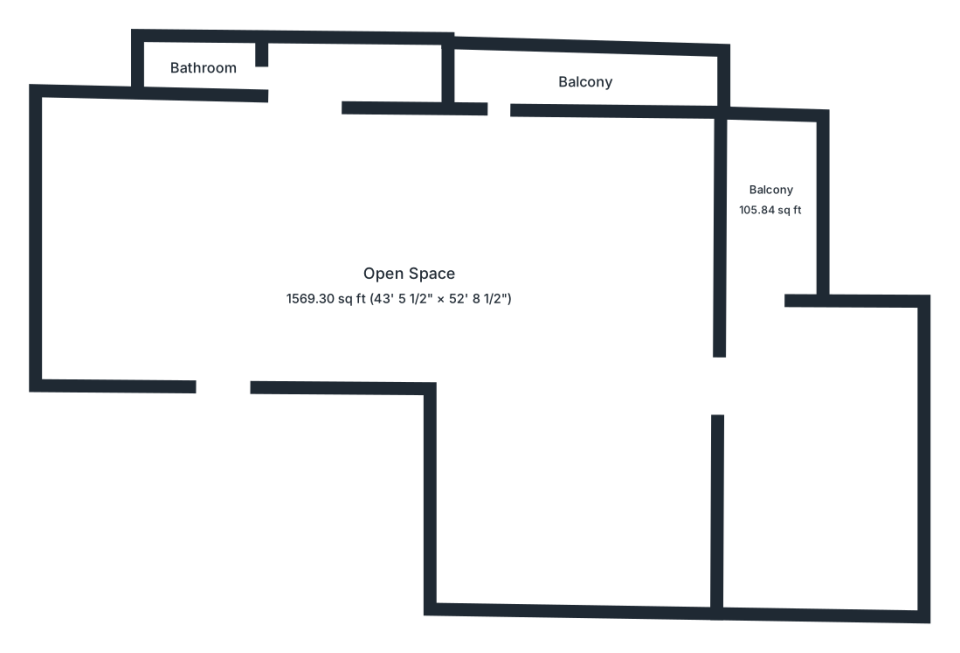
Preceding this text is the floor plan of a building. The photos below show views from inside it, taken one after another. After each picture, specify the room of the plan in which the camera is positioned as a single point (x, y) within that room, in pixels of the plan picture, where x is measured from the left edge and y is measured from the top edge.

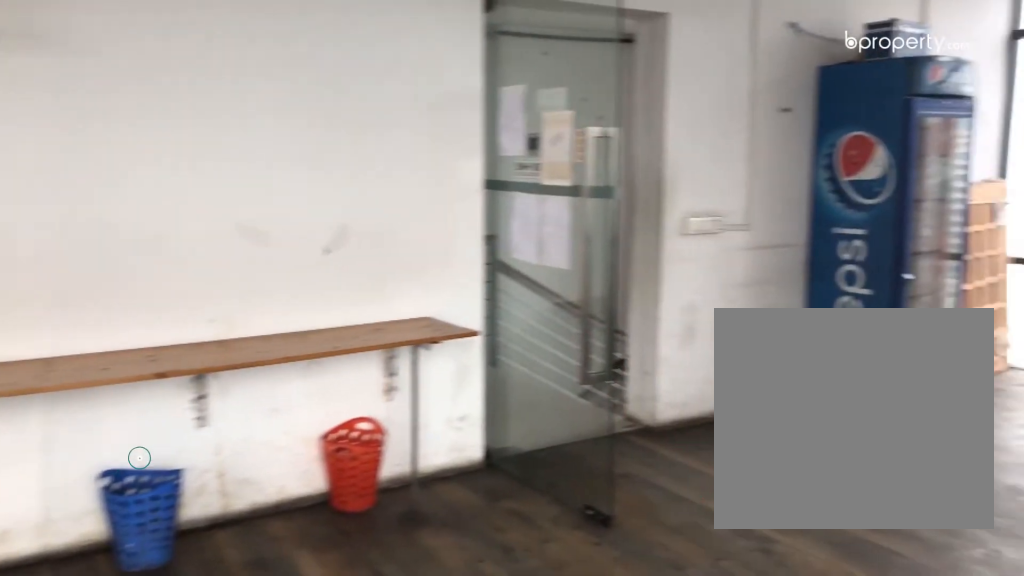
(410, 270)
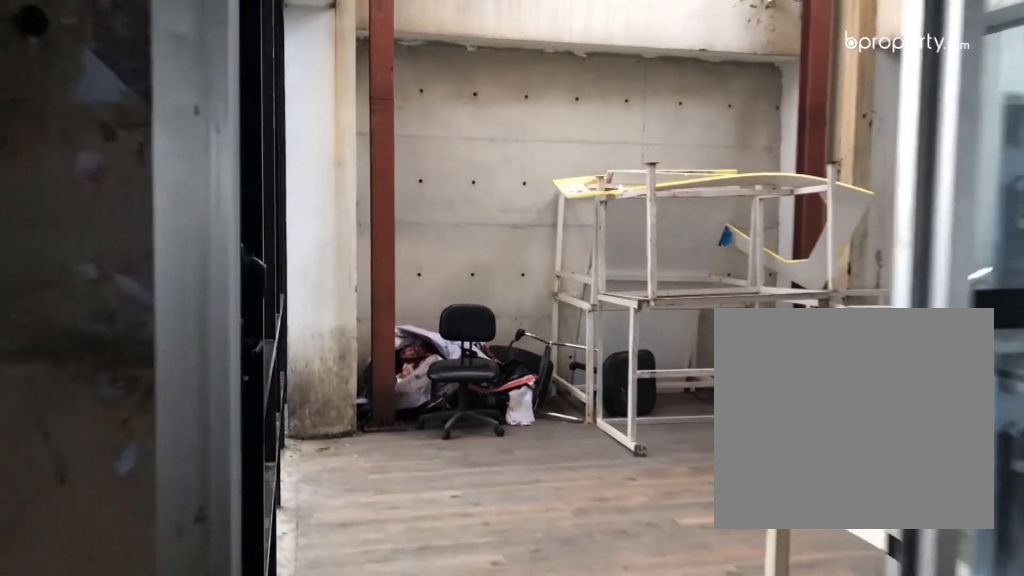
(813, 471)
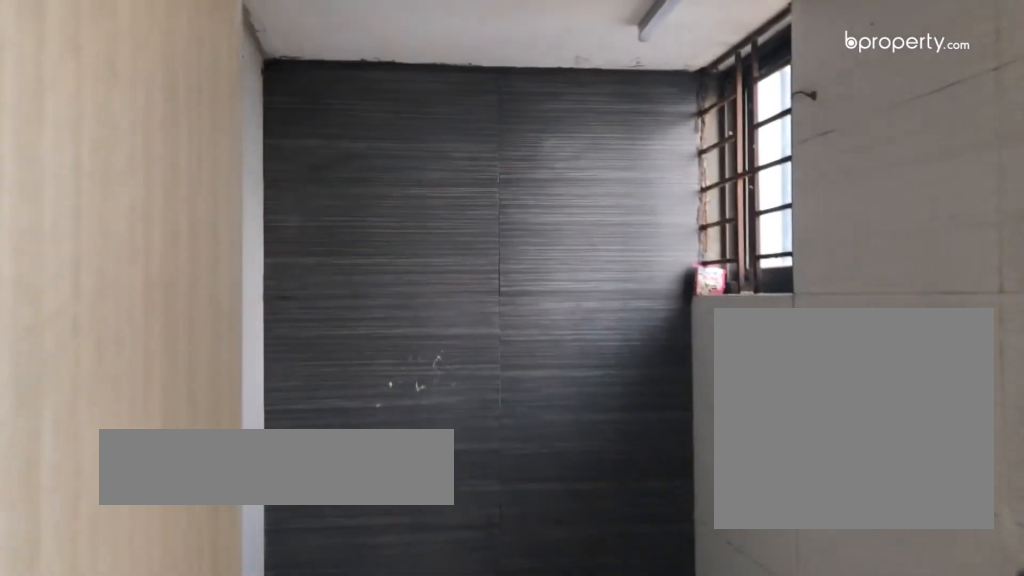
(206, 71)
